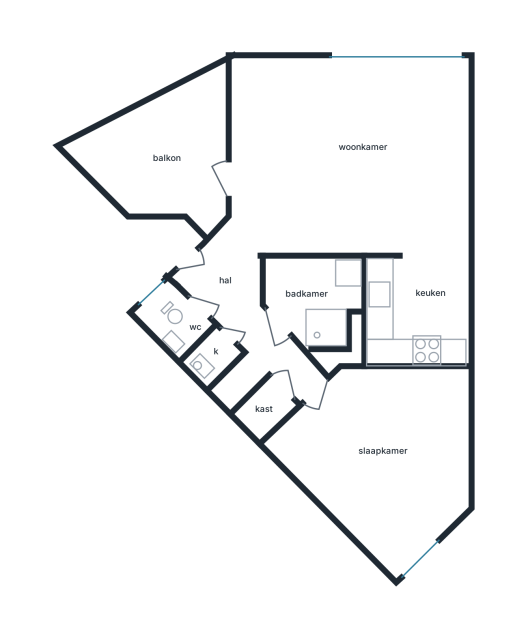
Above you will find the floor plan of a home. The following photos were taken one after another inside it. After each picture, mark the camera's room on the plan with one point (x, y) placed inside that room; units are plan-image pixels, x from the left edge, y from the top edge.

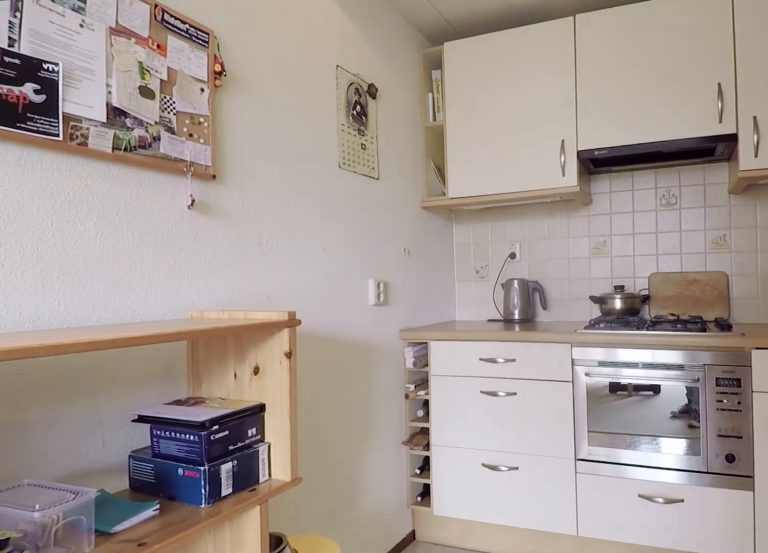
(415, 311)
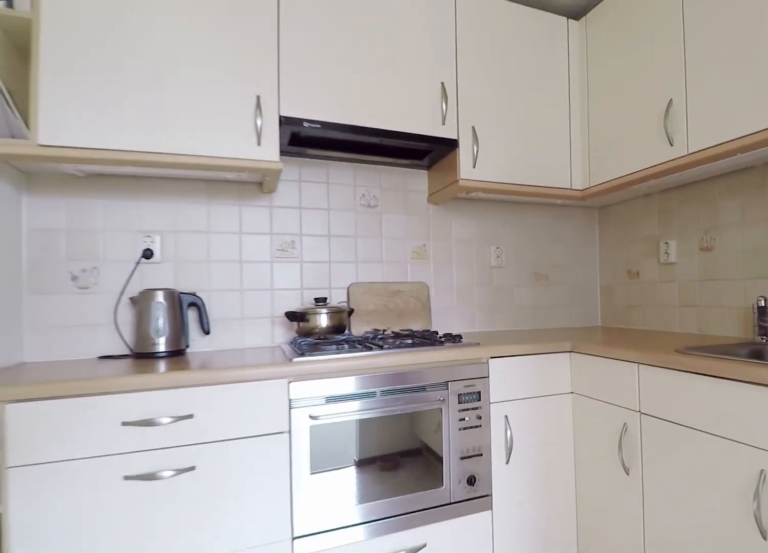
(415, 311)
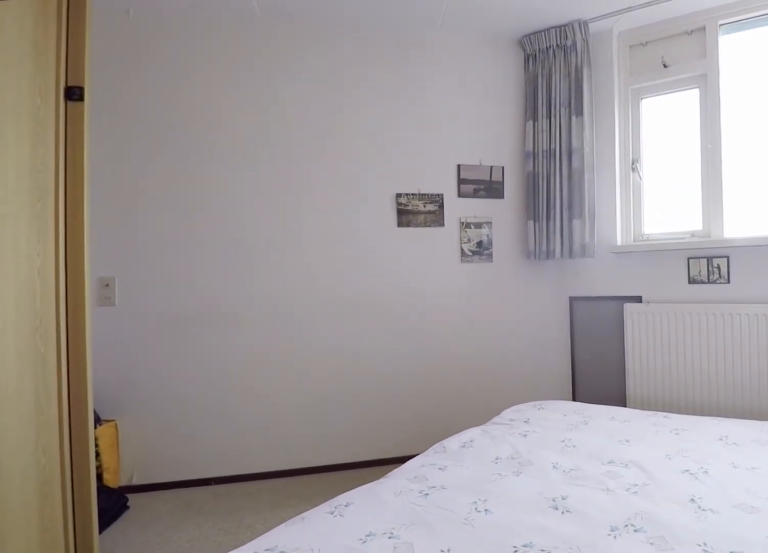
(383, 454)
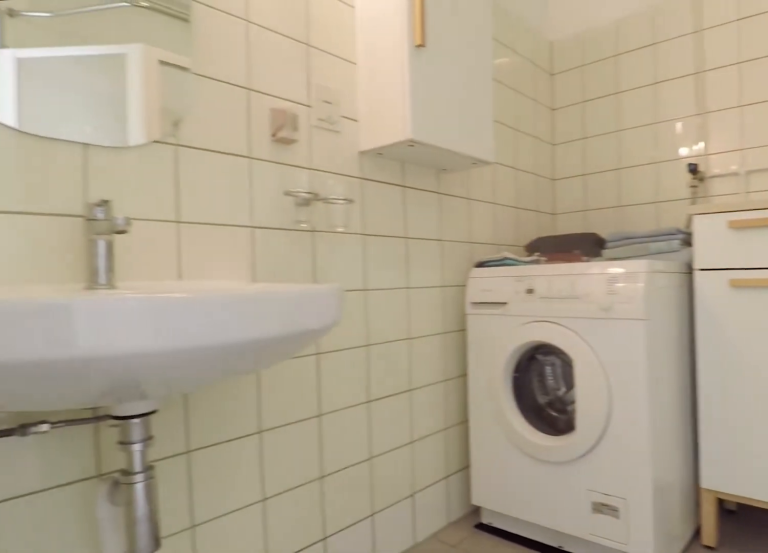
(326, 296)
